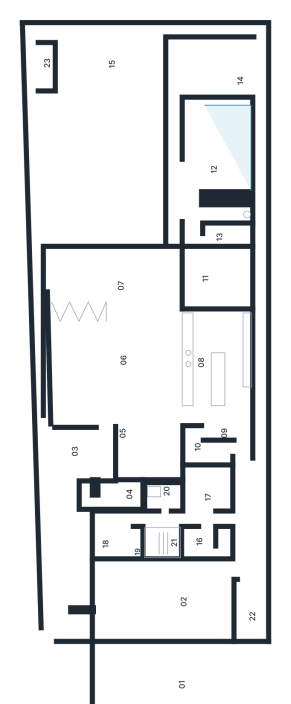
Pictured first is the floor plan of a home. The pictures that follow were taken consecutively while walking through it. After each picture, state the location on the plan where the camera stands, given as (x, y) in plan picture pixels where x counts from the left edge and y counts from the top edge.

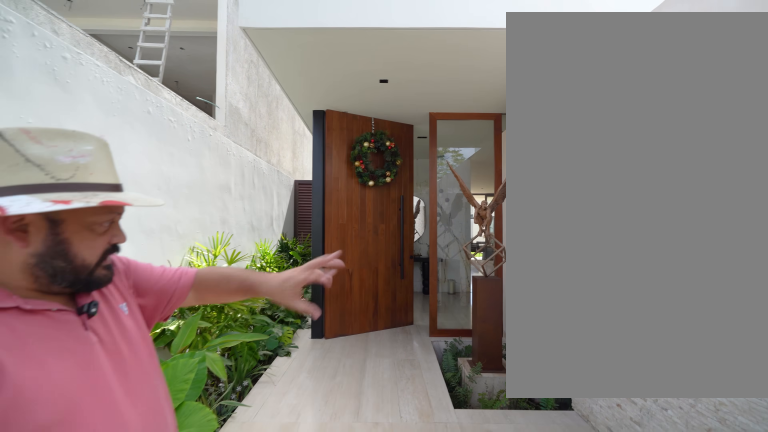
(74, 539)
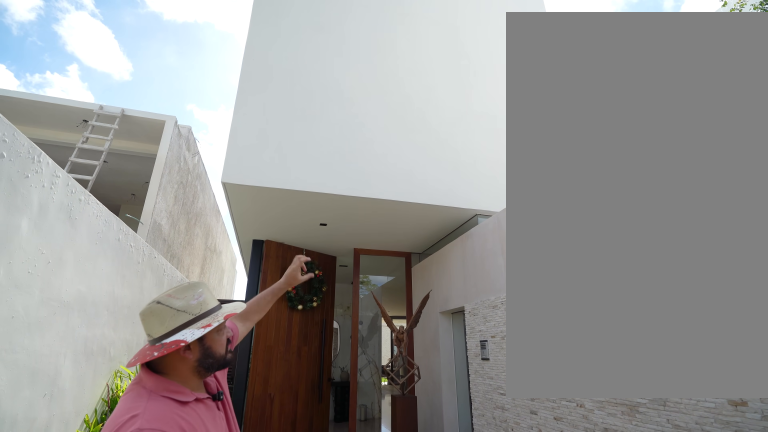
(74, 538)
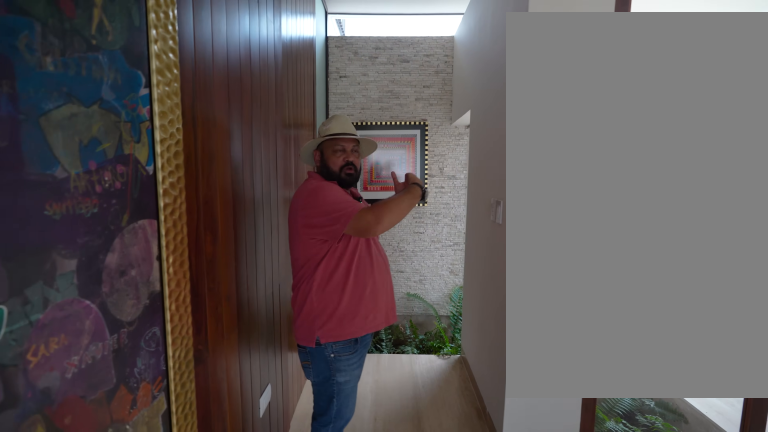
(91, 452)
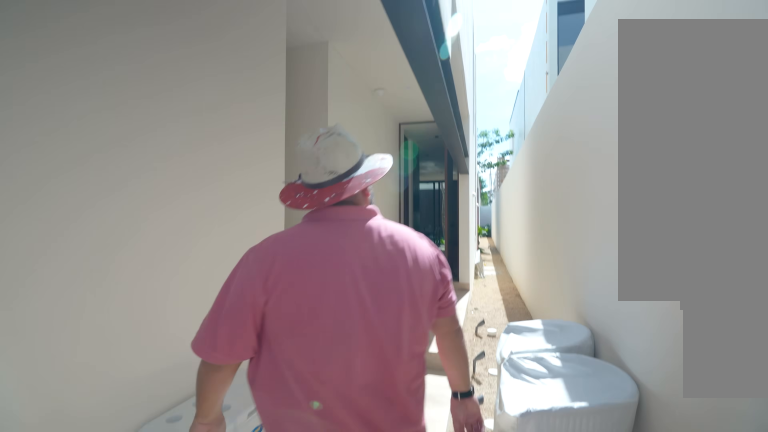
(258, 551)
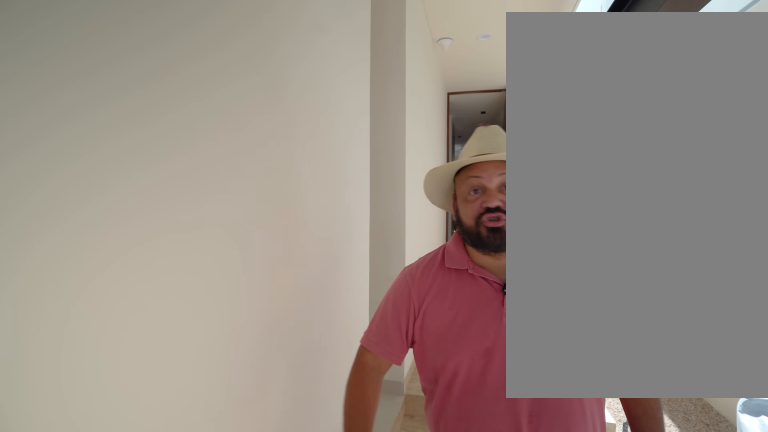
(244, 537)
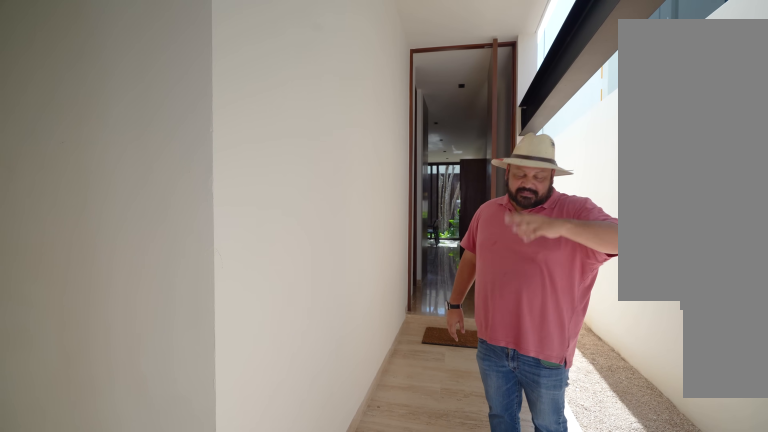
(241, 516)
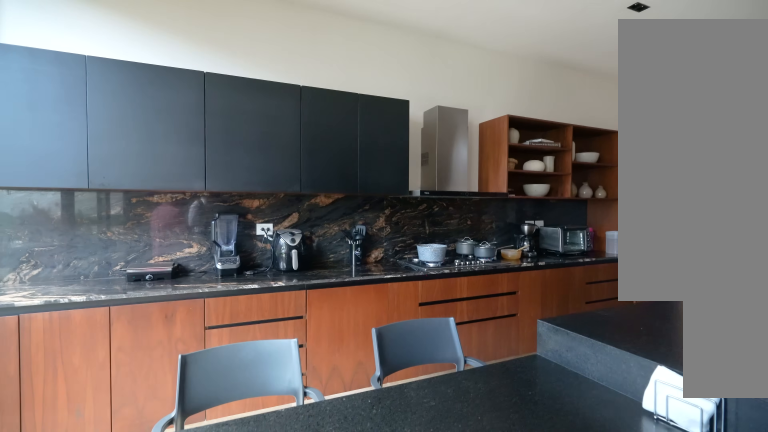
(197, 324)
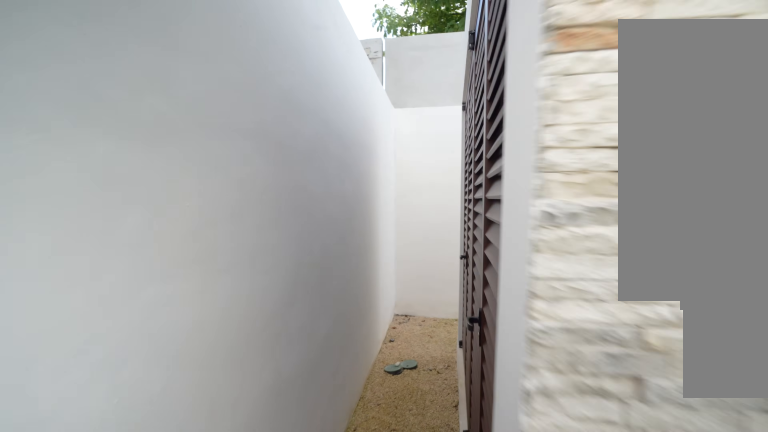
(36, 102)
